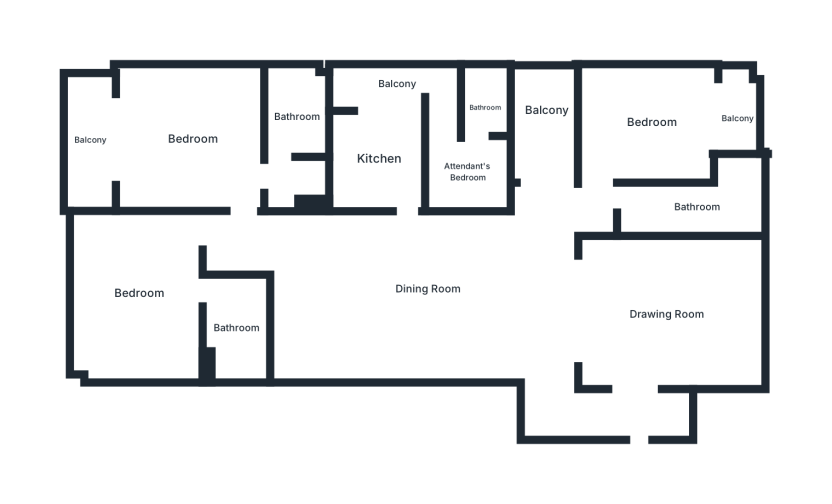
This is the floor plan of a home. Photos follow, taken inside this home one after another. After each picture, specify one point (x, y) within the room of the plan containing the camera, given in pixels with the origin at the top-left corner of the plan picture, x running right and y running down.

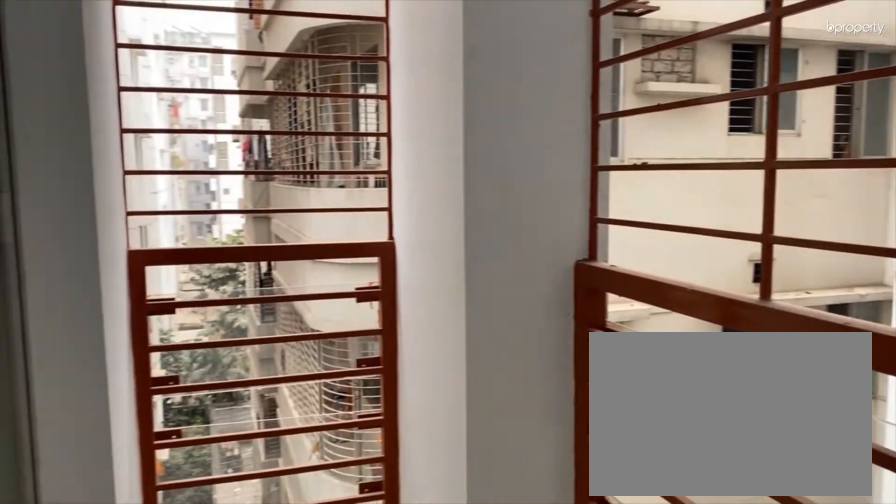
(736, 117)
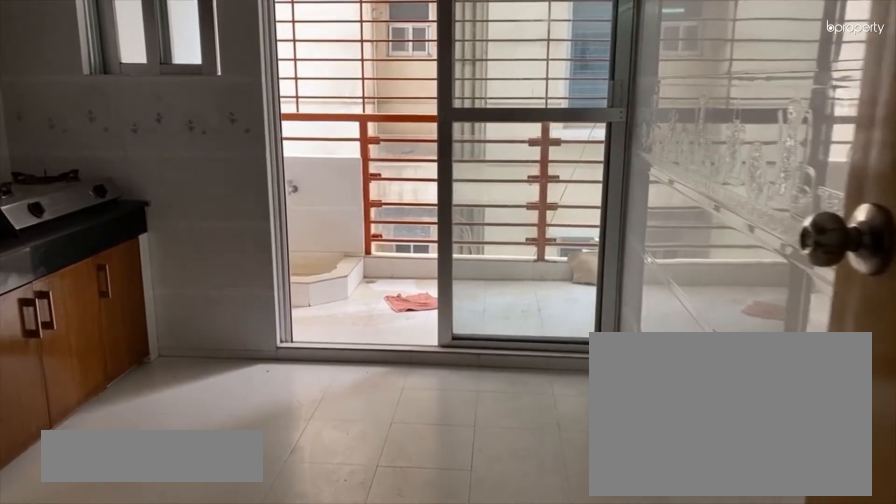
(377, 159)
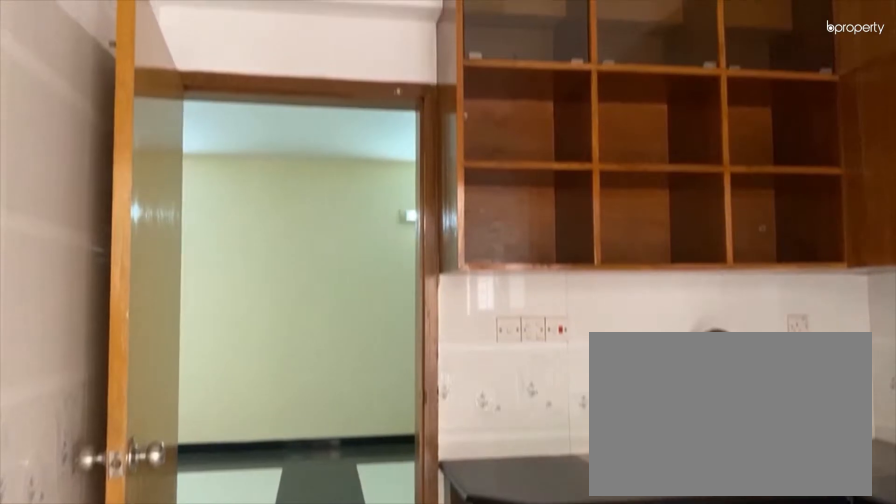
(377, 159)
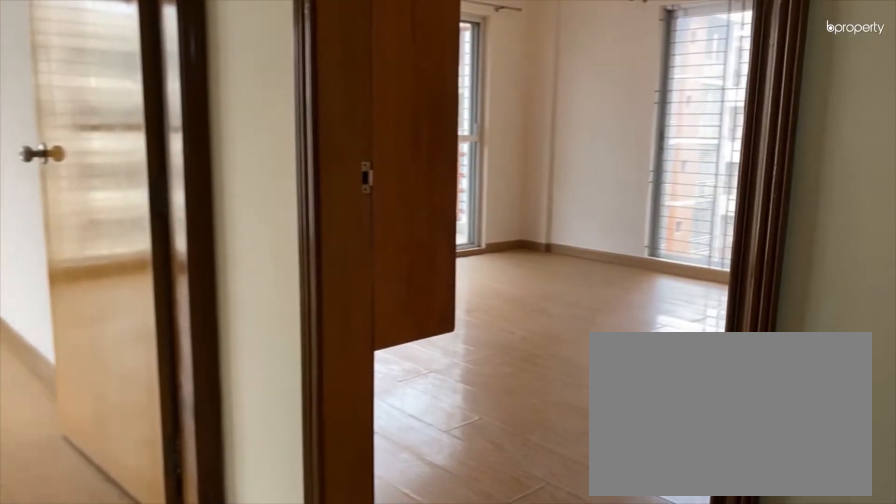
(257, 230)
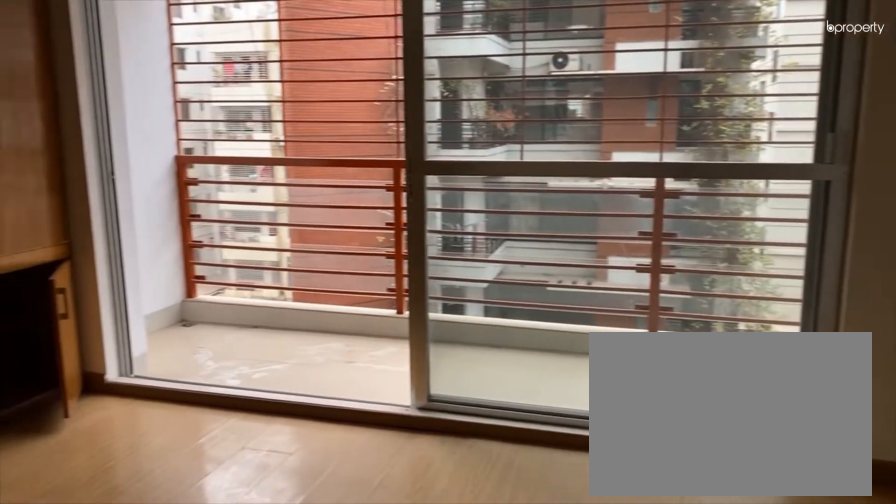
(192, 138)
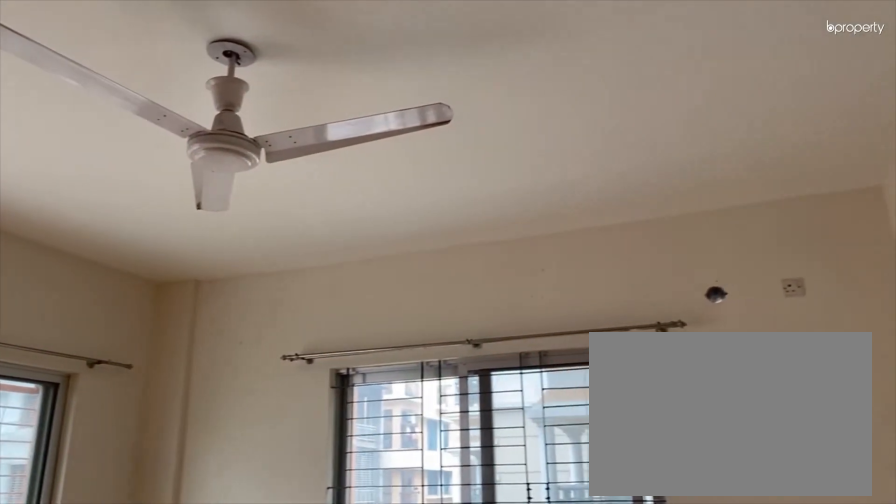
(192, 137)
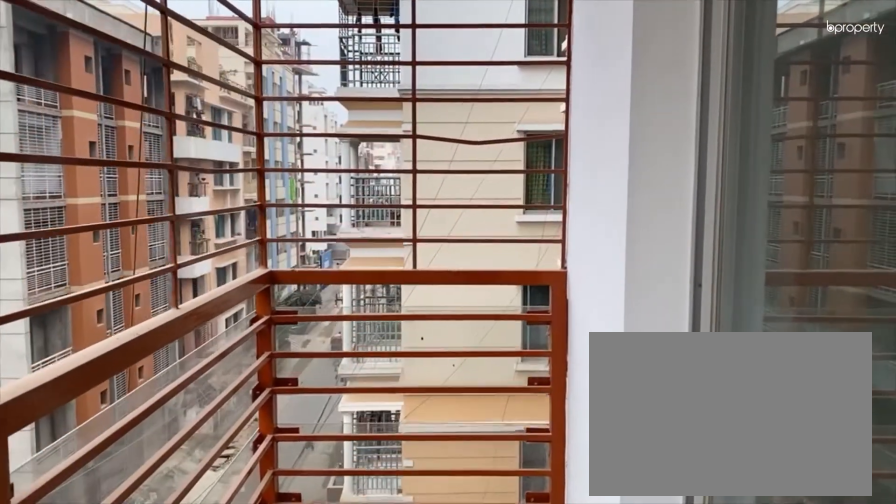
(88, 138)
